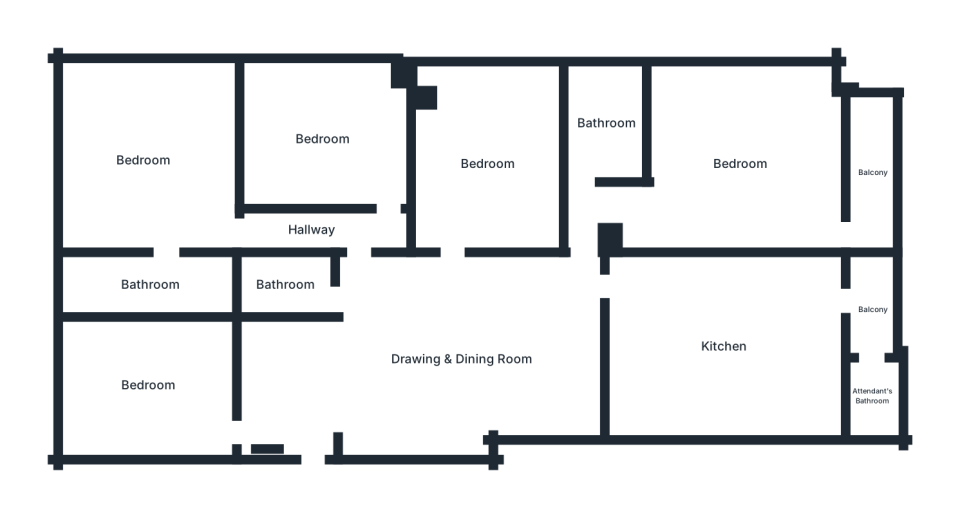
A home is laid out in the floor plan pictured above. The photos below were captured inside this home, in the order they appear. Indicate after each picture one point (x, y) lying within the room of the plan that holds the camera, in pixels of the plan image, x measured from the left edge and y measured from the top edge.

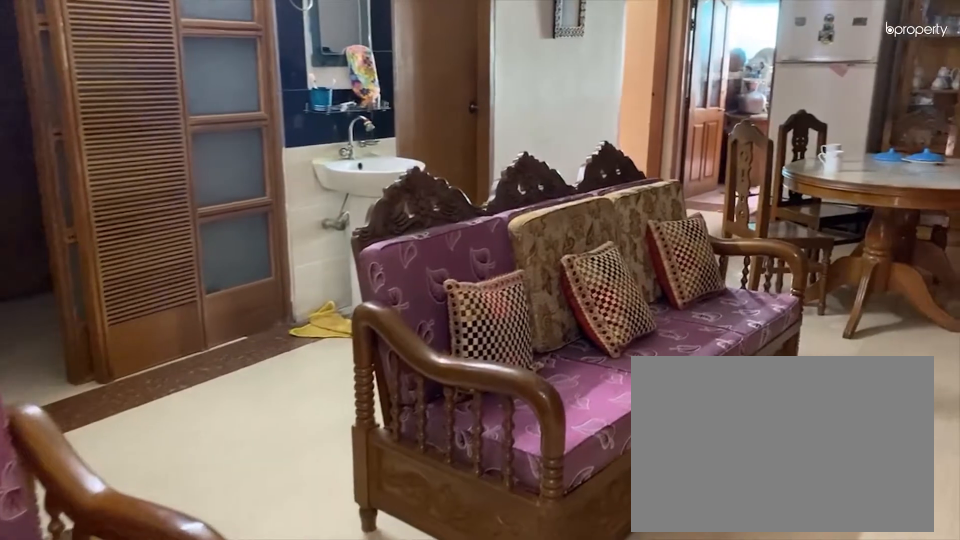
(456, 374)
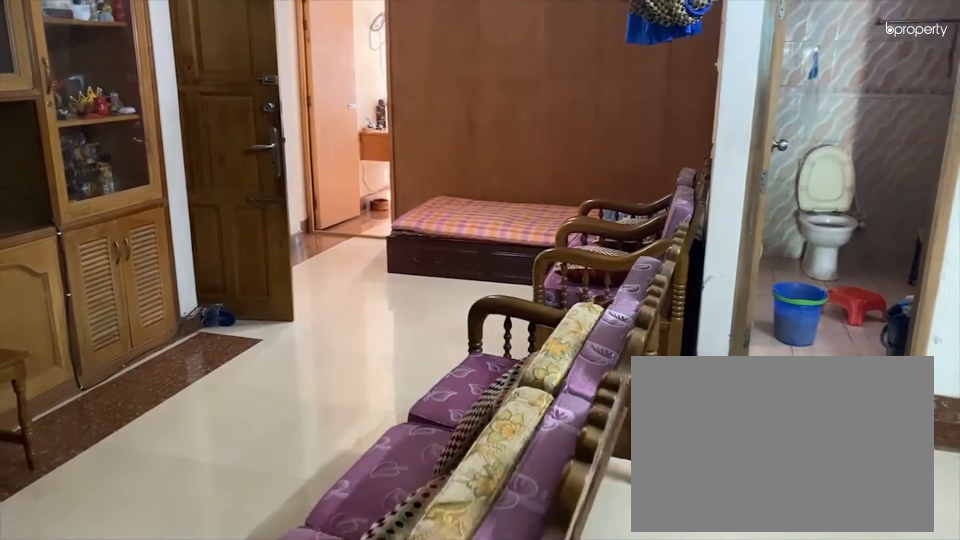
(456, 374)
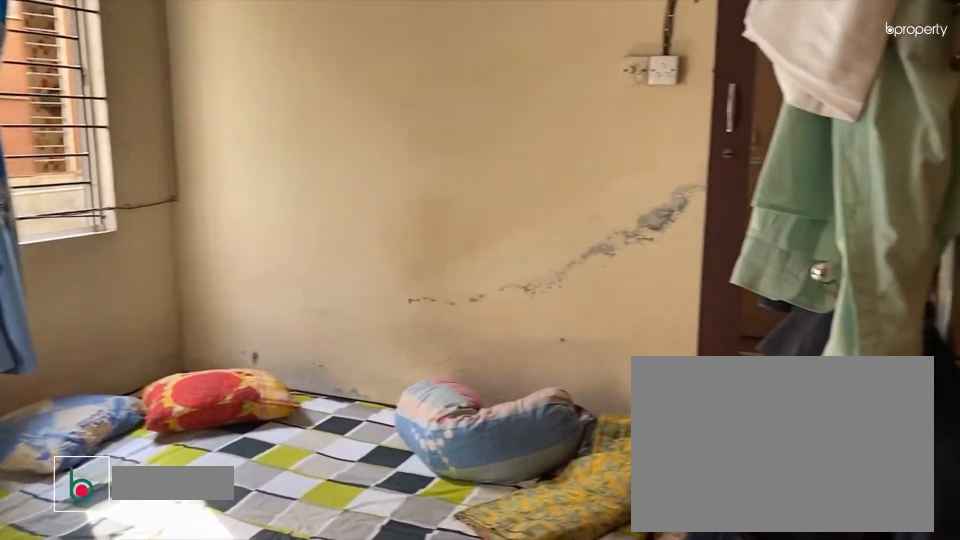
(145, 383)
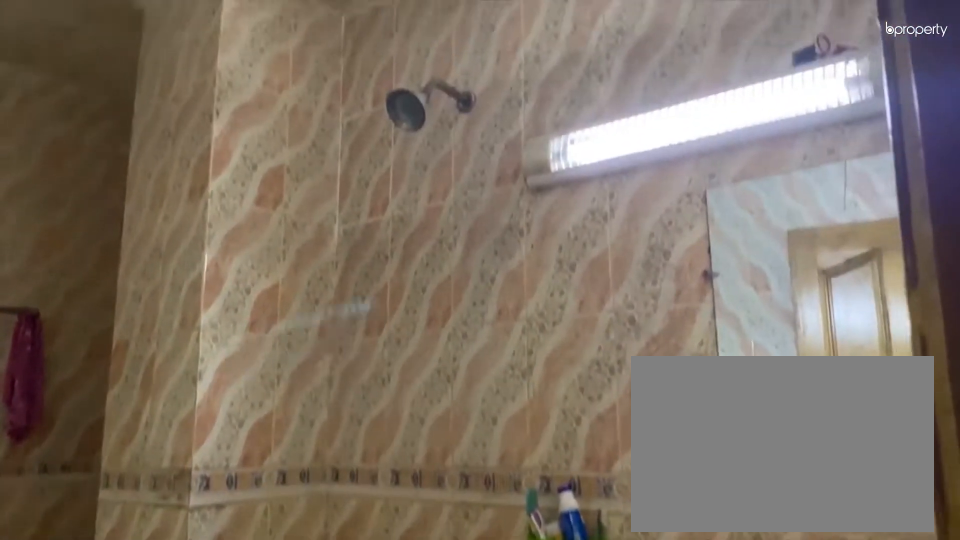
(288, 283)
